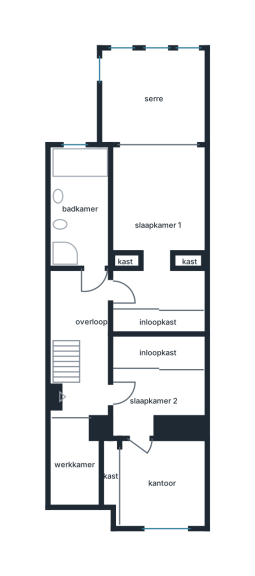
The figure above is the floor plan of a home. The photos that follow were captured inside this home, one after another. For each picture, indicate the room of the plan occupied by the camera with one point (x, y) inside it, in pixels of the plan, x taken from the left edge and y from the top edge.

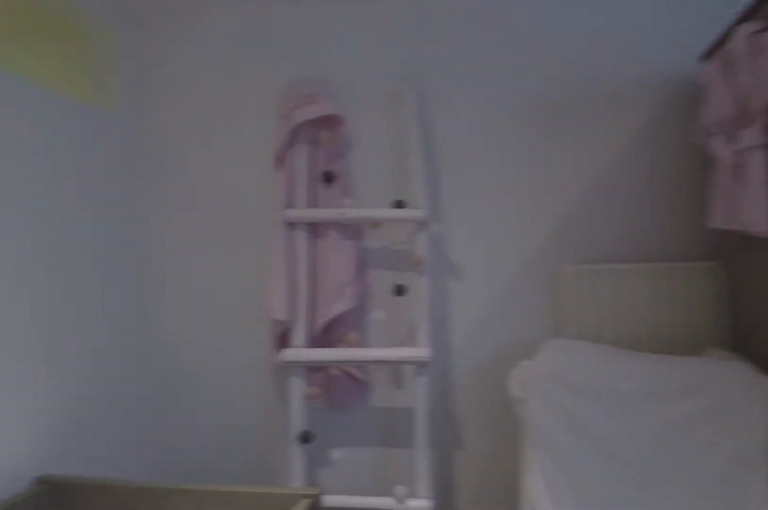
(162, 483)
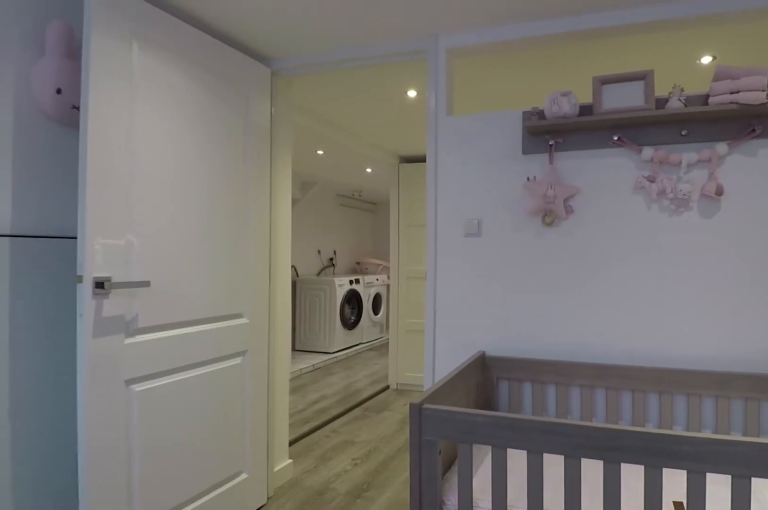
(162, 483)
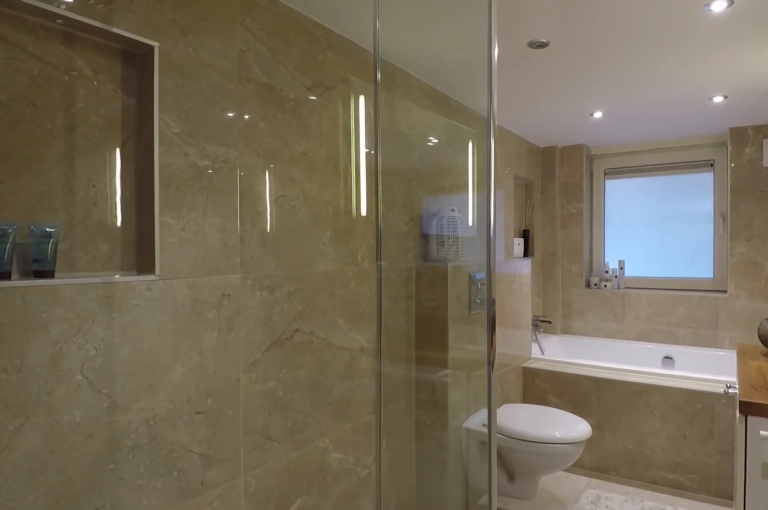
(80, 208)
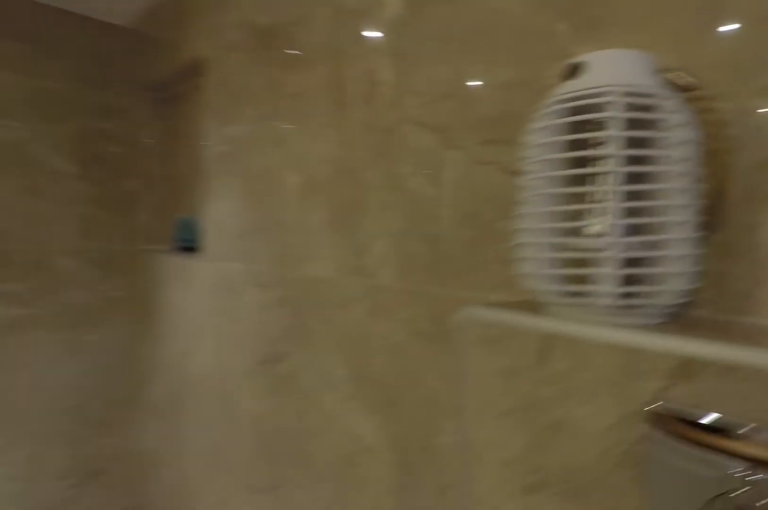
(80, 208)
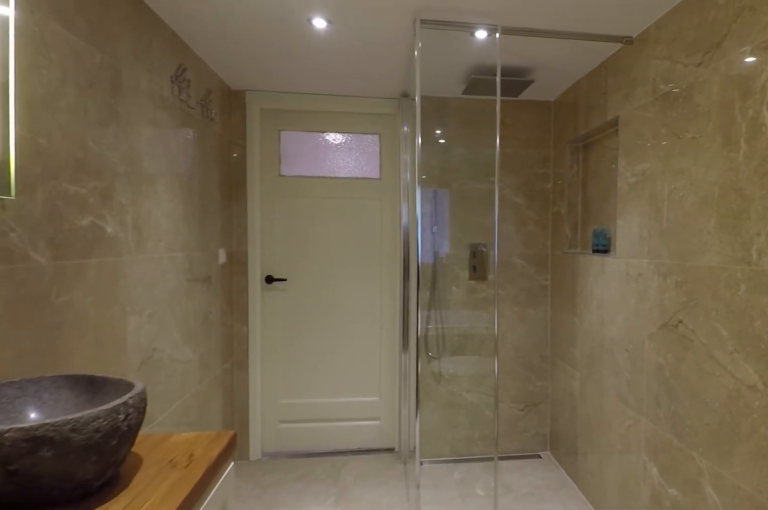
(80, 208)
